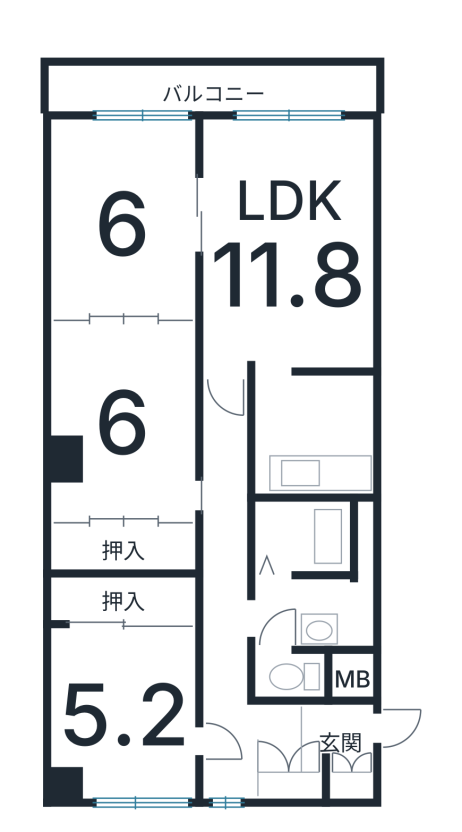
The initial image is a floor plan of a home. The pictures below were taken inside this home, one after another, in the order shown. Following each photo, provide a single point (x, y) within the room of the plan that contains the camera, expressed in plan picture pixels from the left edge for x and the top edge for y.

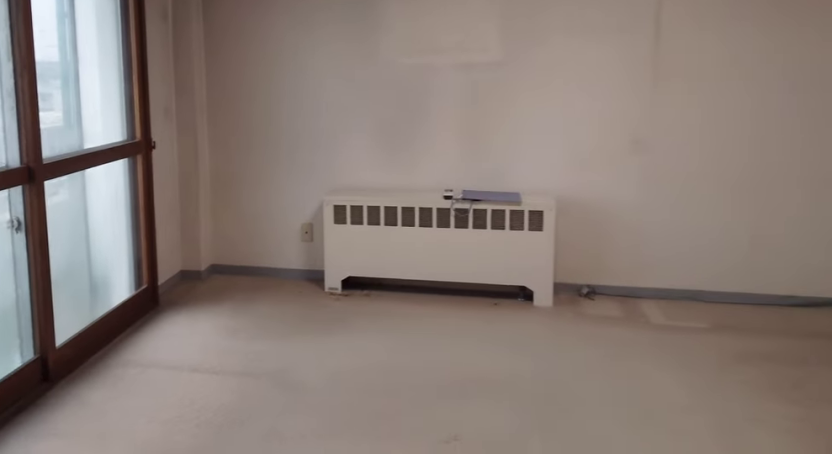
(286, 269)
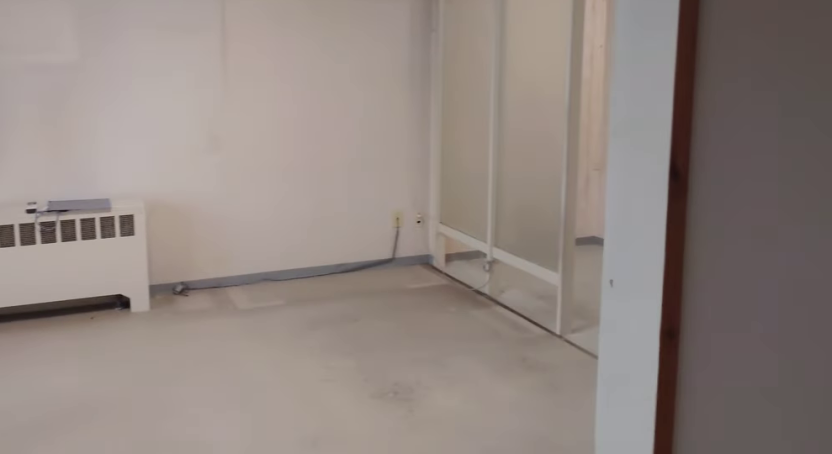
(286, 269)
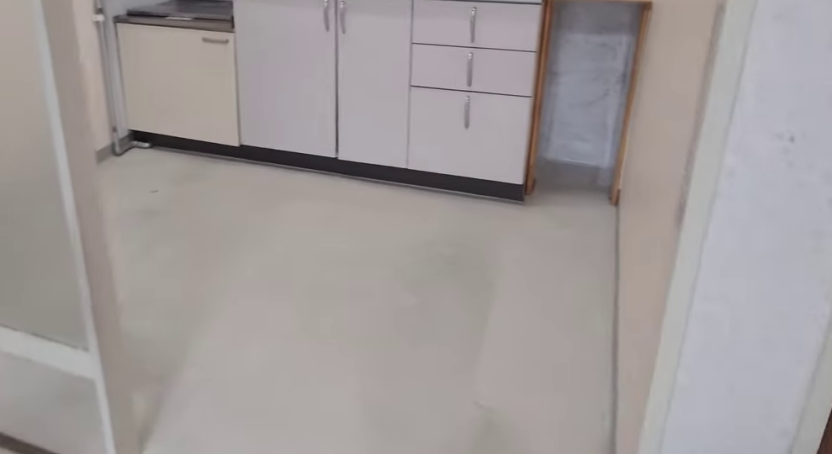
(322, 448)
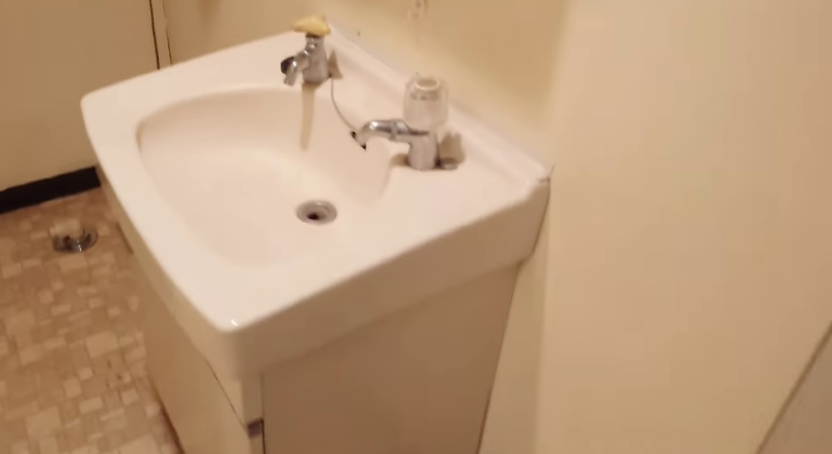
(305, 617)
